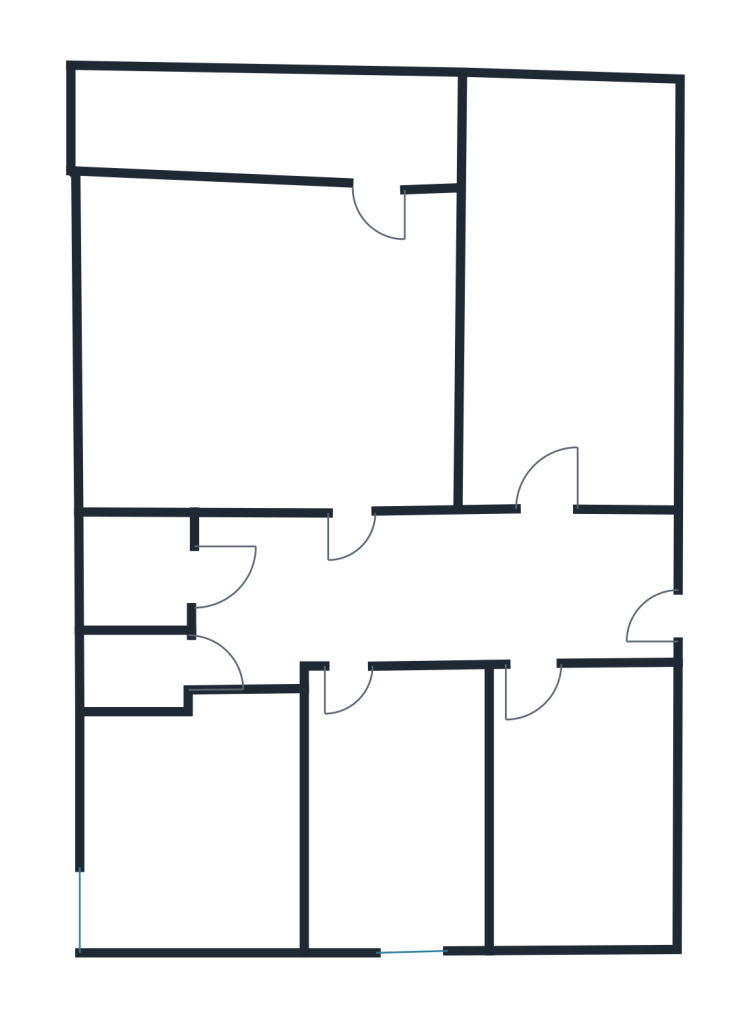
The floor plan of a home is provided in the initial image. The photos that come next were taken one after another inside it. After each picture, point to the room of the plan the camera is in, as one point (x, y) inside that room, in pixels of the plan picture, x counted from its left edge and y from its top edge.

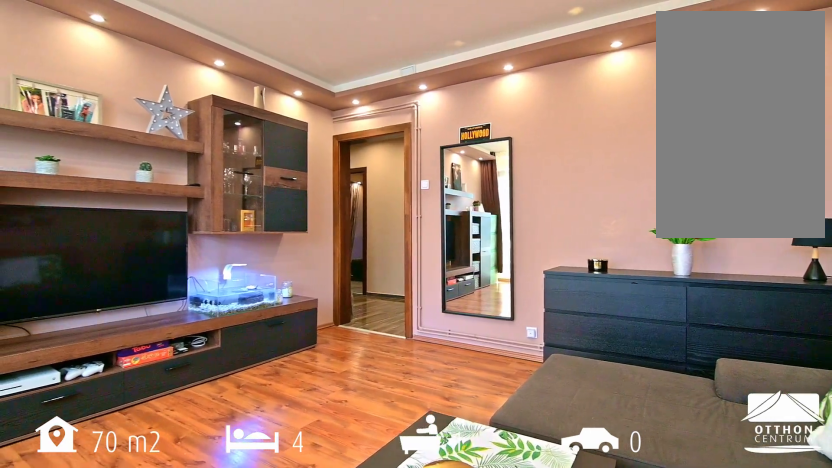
(271, 344)
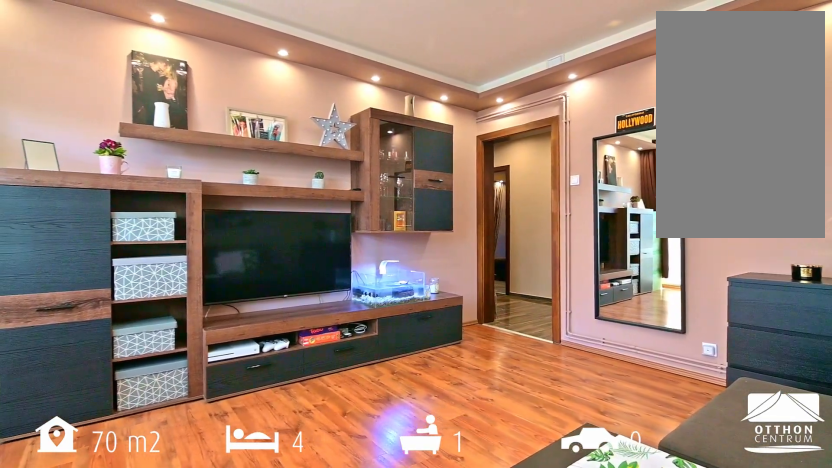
(272, 344)
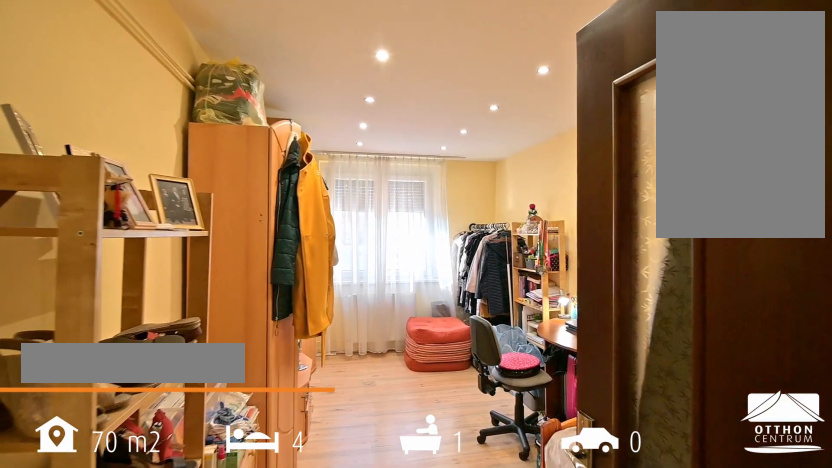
(568, 305)
